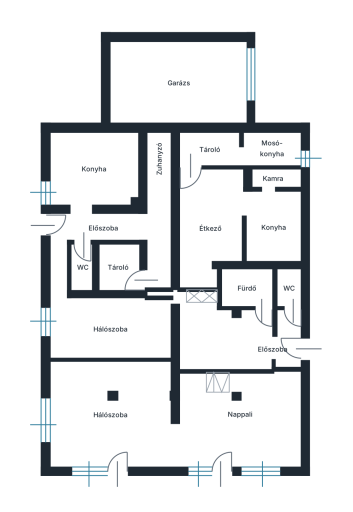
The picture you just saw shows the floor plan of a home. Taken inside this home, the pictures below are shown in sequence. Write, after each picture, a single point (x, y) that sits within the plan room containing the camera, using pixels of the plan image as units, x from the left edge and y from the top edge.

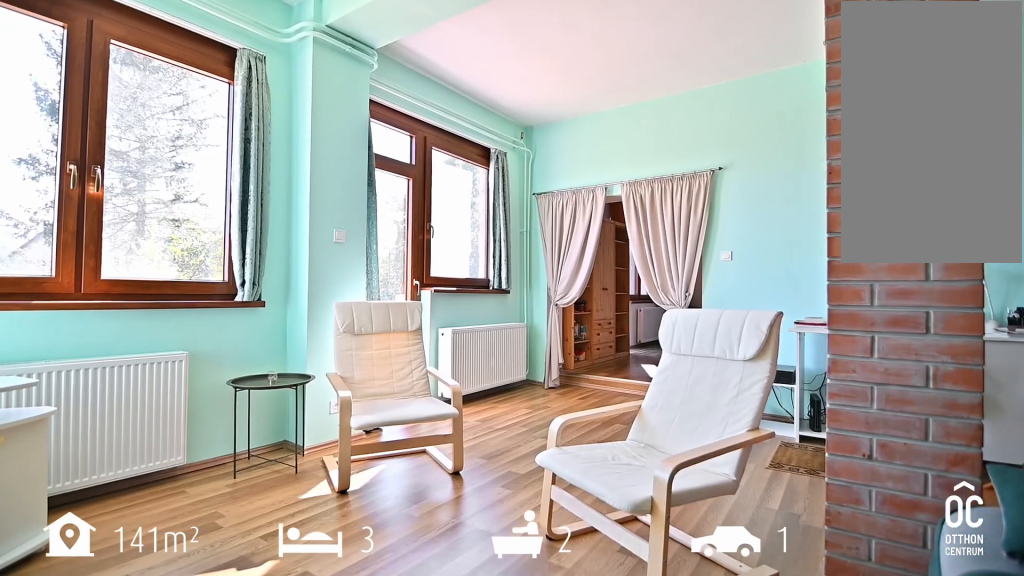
(238, 384)
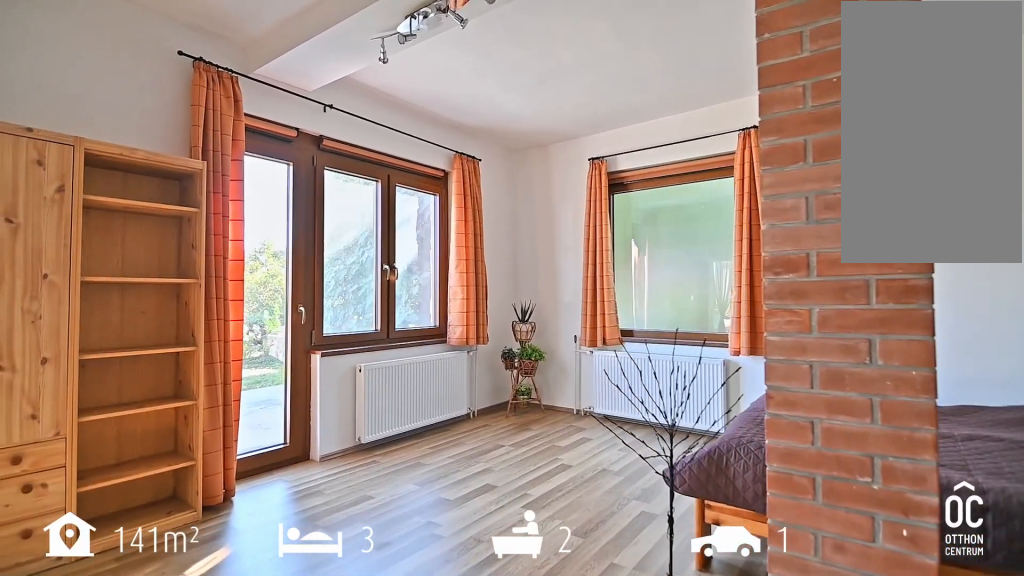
(110, 413)
